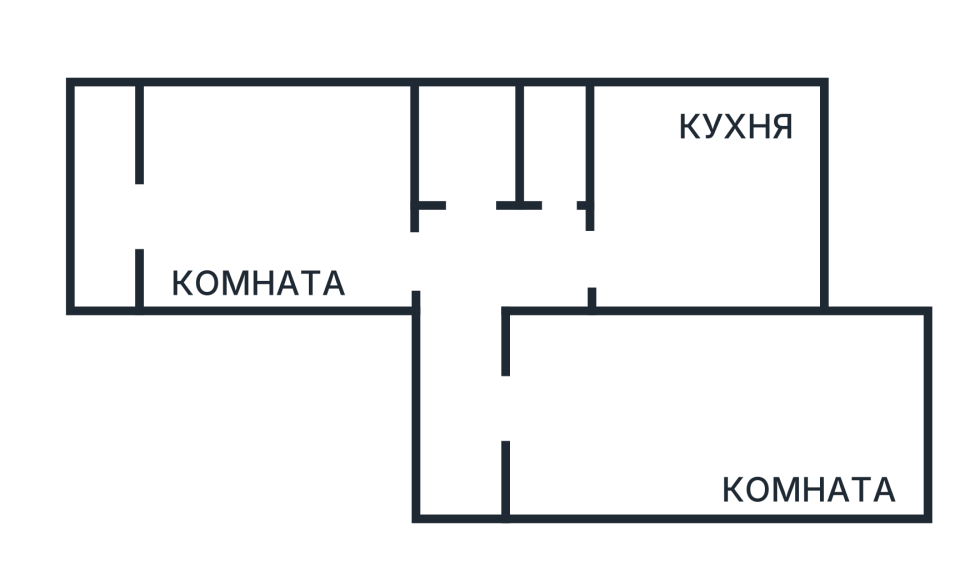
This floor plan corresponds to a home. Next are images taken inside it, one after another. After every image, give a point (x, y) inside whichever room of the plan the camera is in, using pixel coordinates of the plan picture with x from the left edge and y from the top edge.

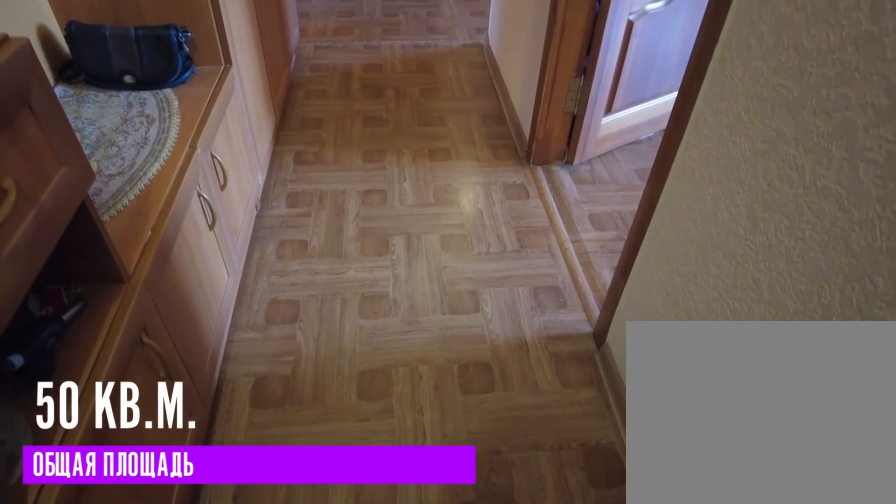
(473, 476)
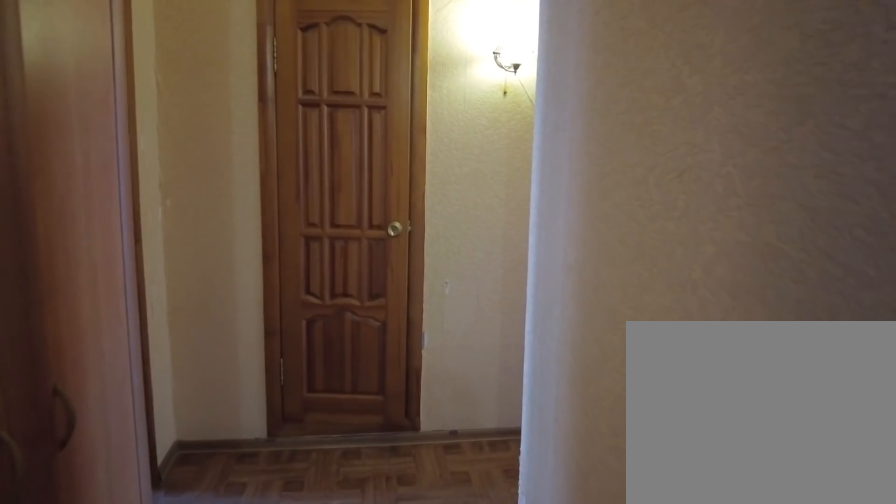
(473, 476)
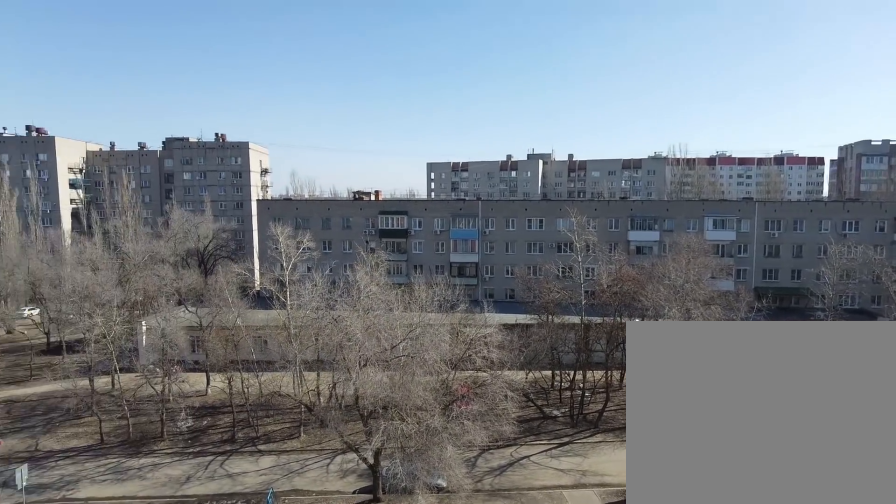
(627, 451)
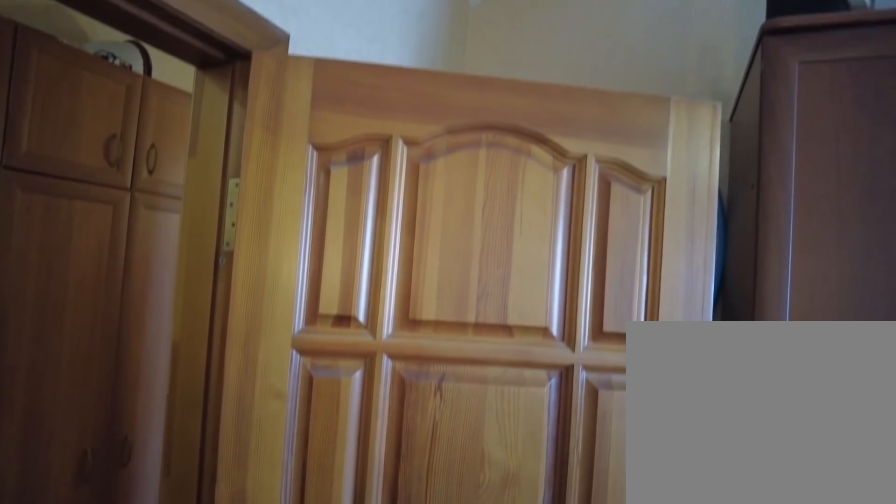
(512, 426)
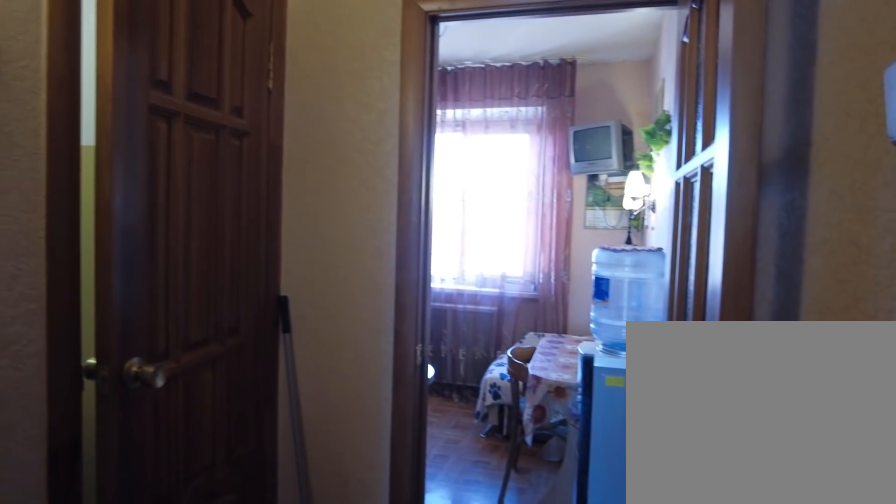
(471, 338)
